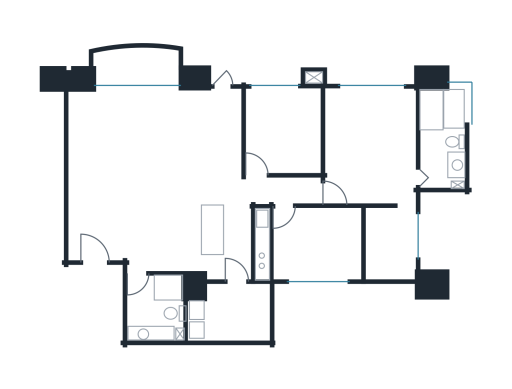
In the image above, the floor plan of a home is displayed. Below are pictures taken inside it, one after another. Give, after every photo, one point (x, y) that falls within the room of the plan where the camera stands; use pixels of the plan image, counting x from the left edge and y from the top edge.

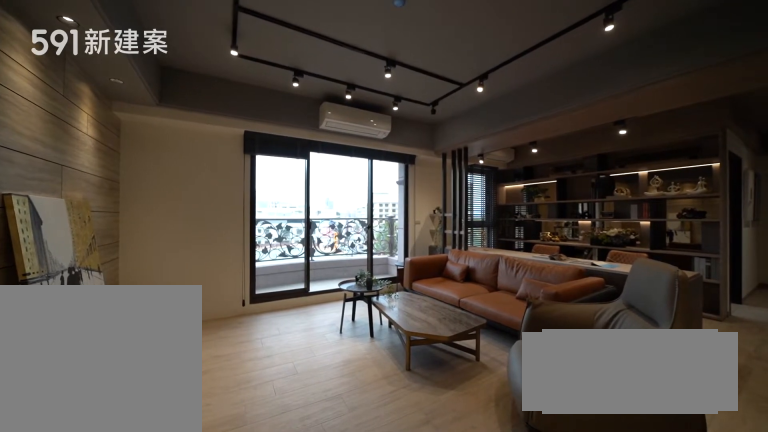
(125, 137)
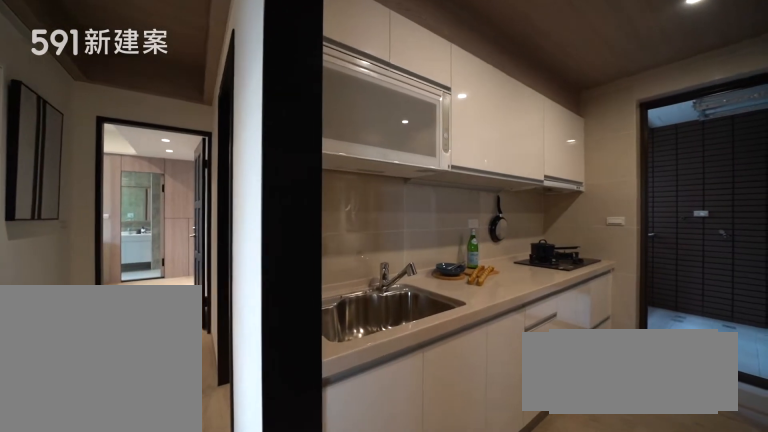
(236, 245)
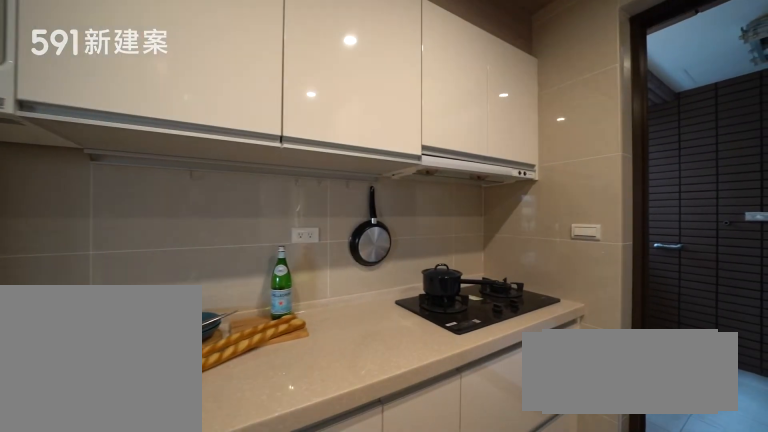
(236, 245)
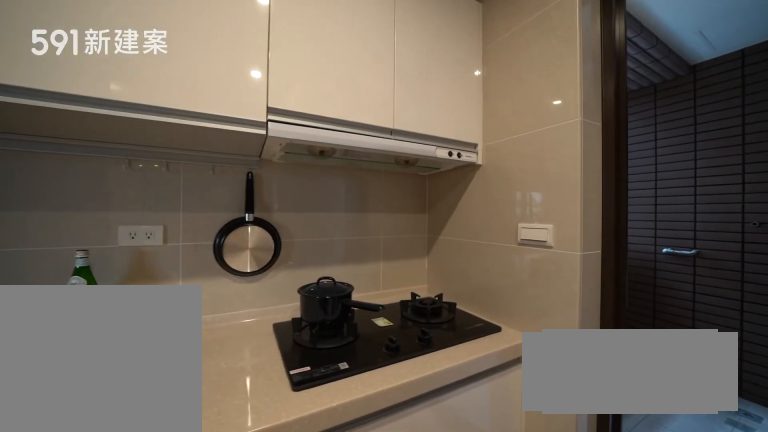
(236, 245)
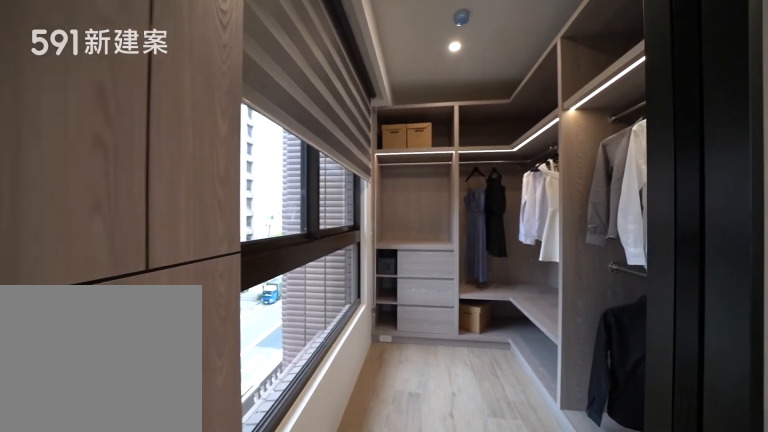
(376, 169)
